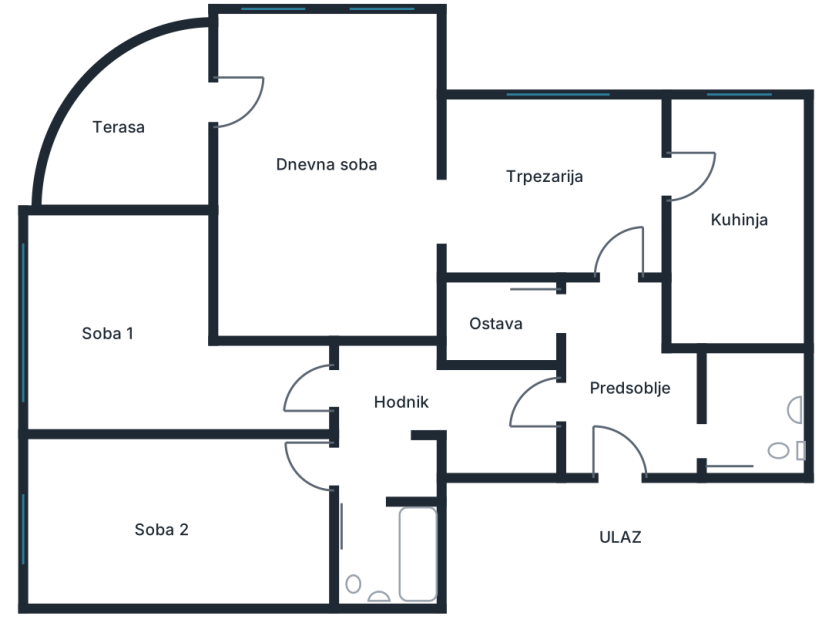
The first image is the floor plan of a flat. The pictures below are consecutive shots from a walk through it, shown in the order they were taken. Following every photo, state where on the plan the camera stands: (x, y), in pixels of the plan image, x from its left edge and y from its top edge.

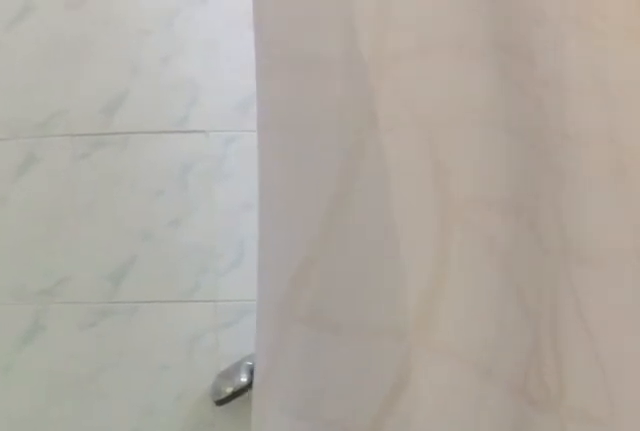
(368, 556)
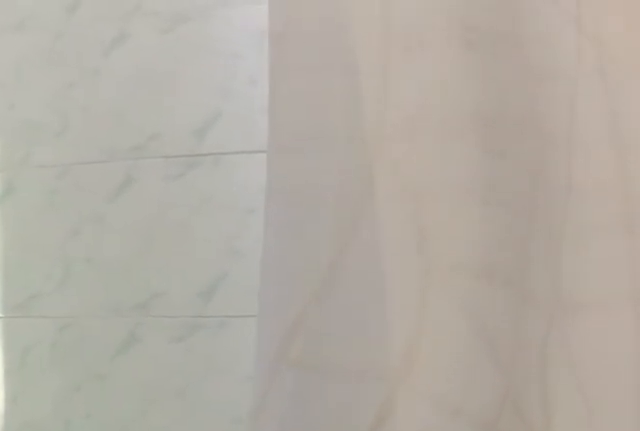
(369, 560)
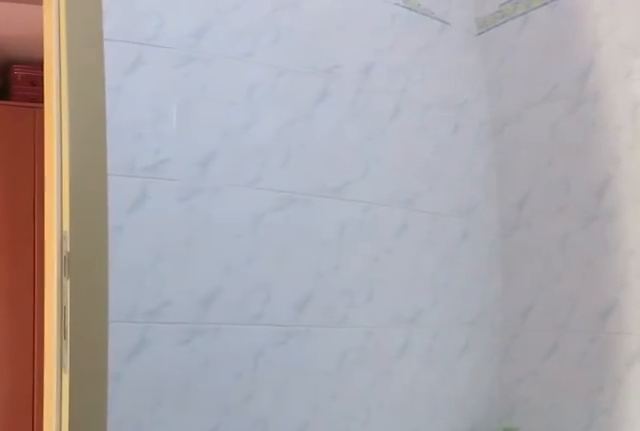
(391, 577)
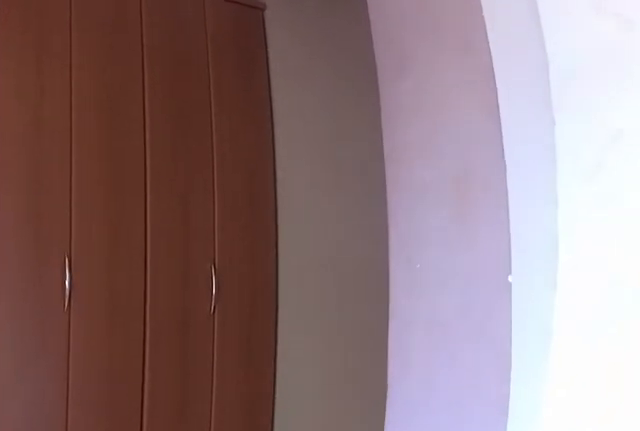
(382, 470)
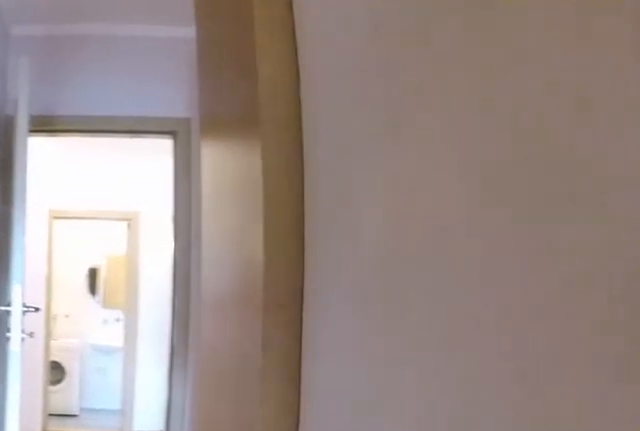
(406, 393)
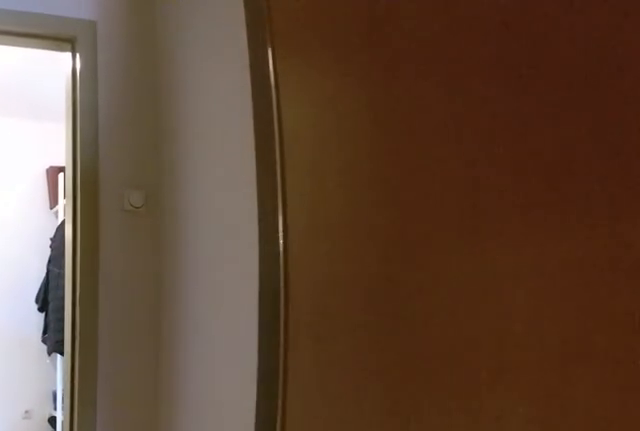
(451, 391)
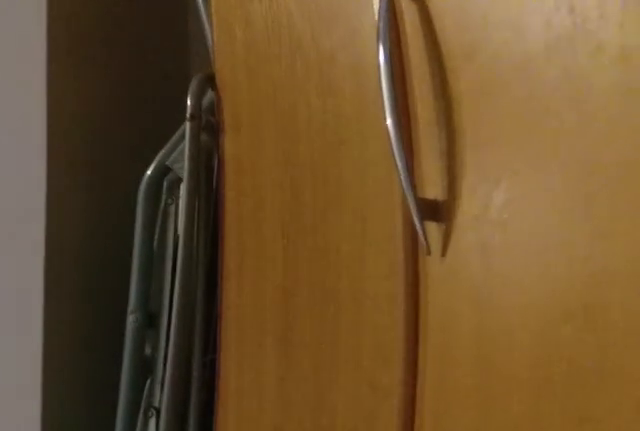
(487, 395)
